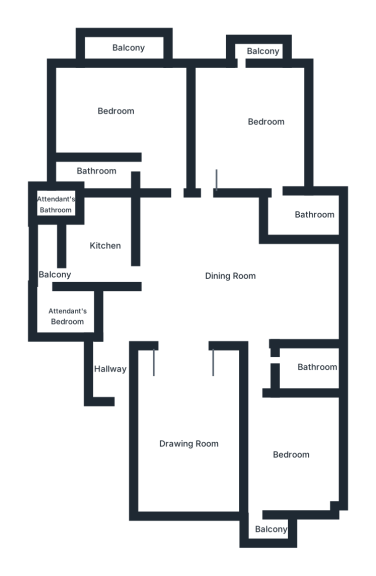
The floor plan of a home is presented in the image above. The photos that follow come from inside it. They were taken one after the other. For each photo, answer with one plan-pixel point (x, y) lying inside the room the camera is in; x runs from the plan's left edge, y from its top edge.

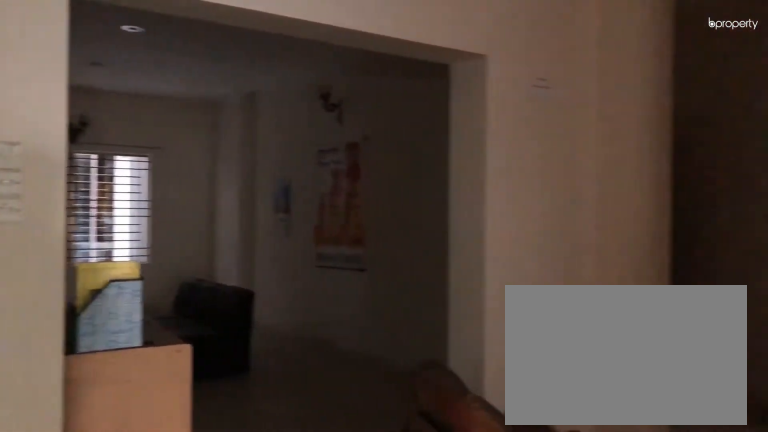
(222, 305)
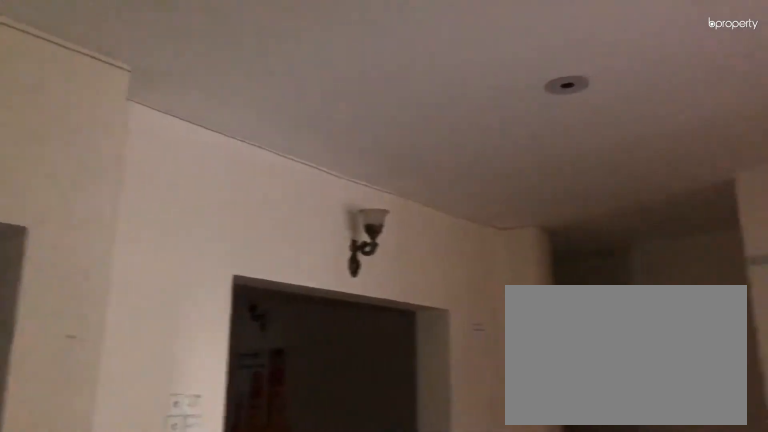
(206, 314)
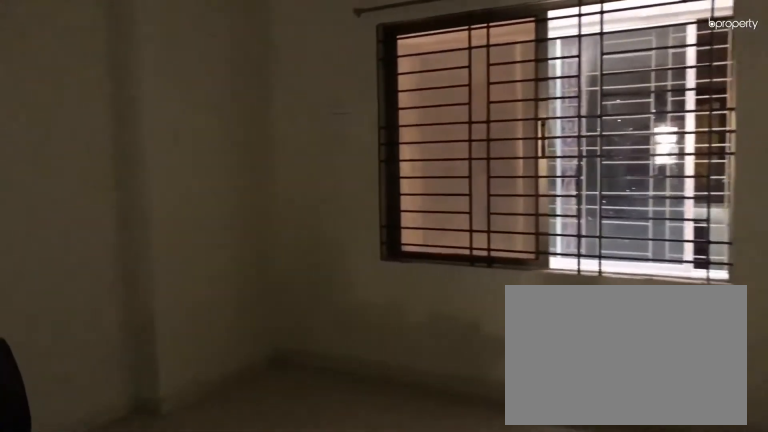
(190, 438)
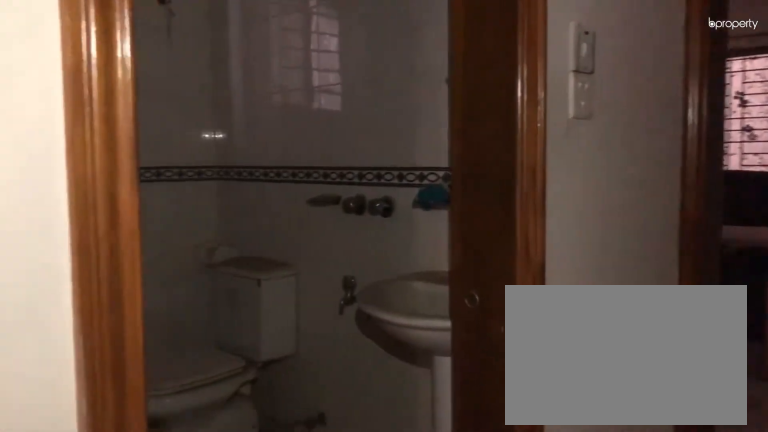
(264, 356)
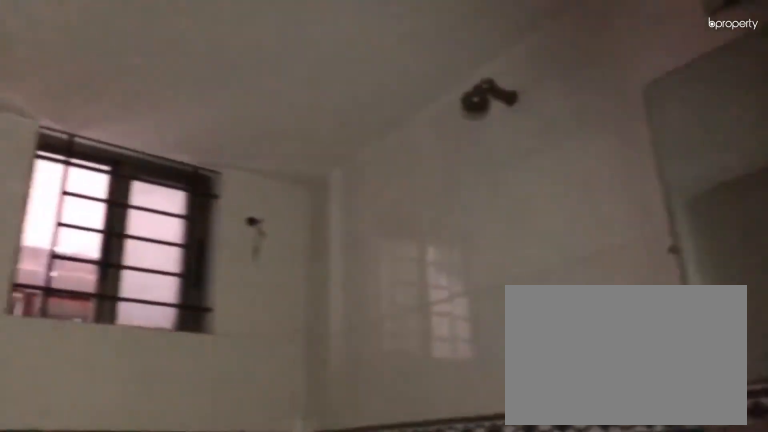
(302, 364)
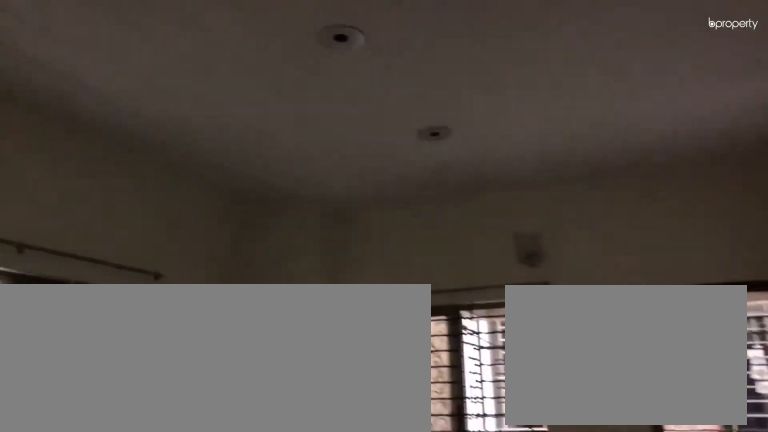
(280, 449)
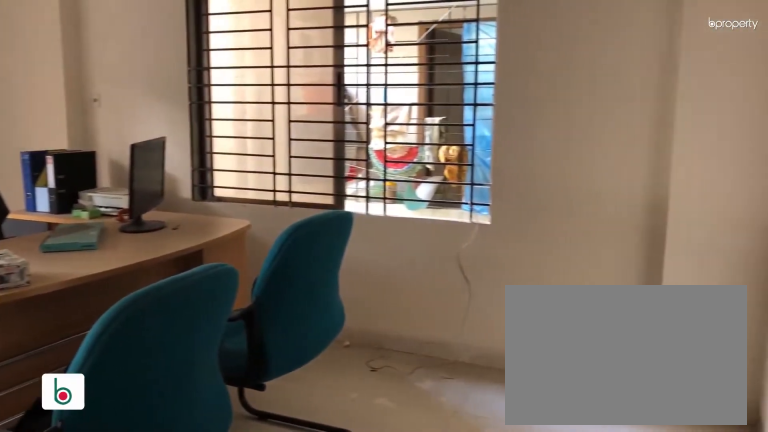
(253, 104)
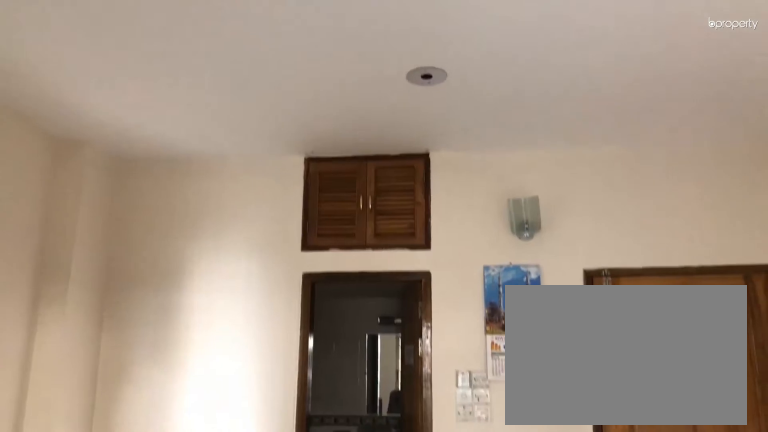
(253, 104)
